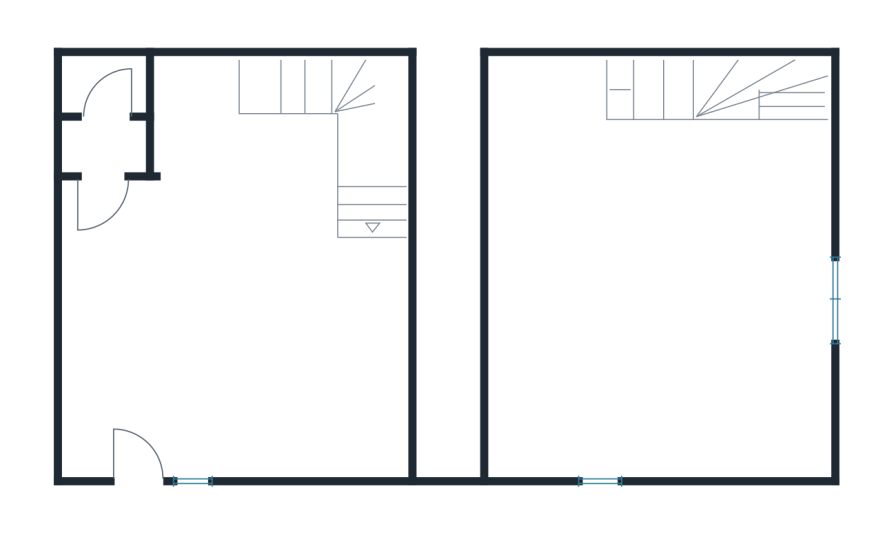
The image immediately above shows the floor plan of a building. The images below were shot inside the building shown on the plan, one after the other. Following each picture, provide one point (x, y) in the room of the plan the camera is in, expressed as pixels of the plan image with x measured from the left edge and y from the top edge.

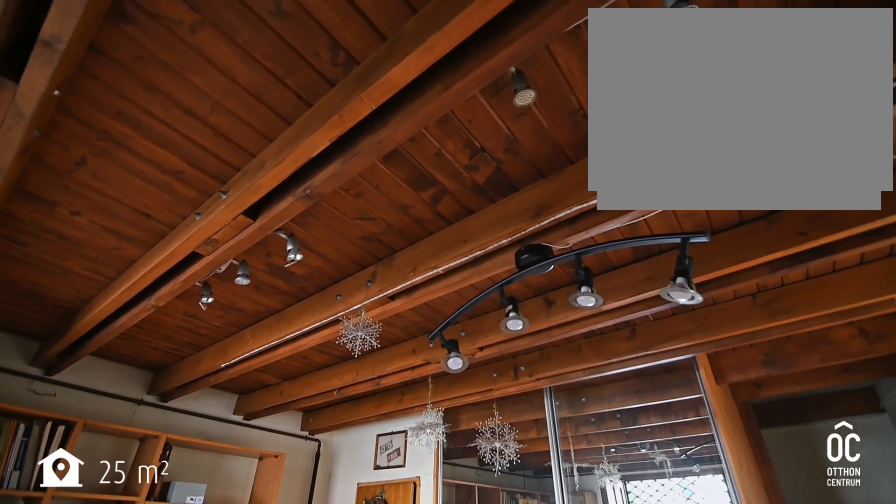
(235, 270)
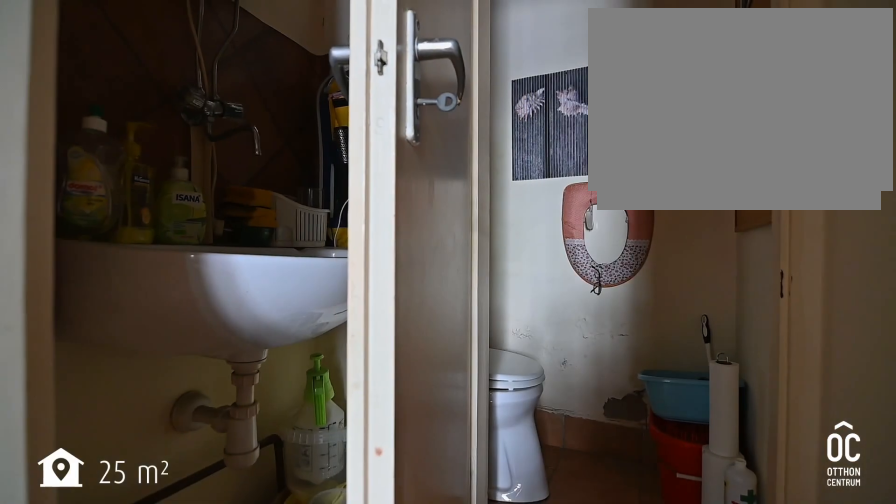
(100, 122)
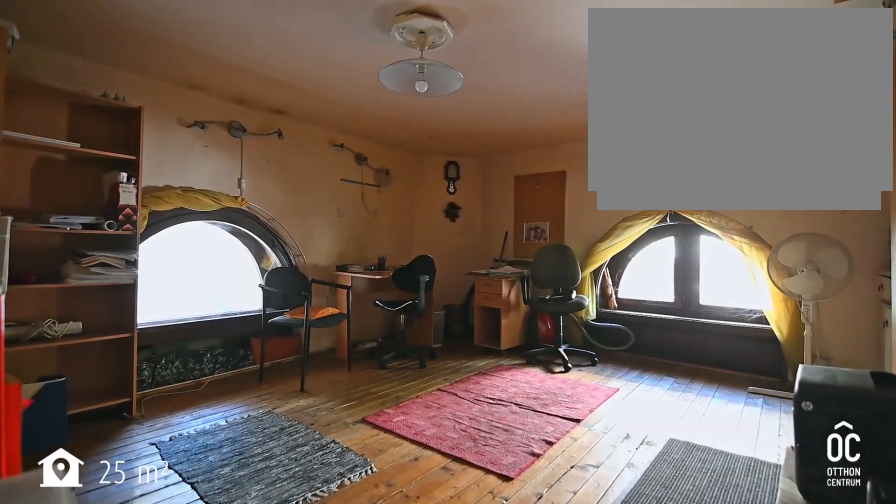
(646, 282)
